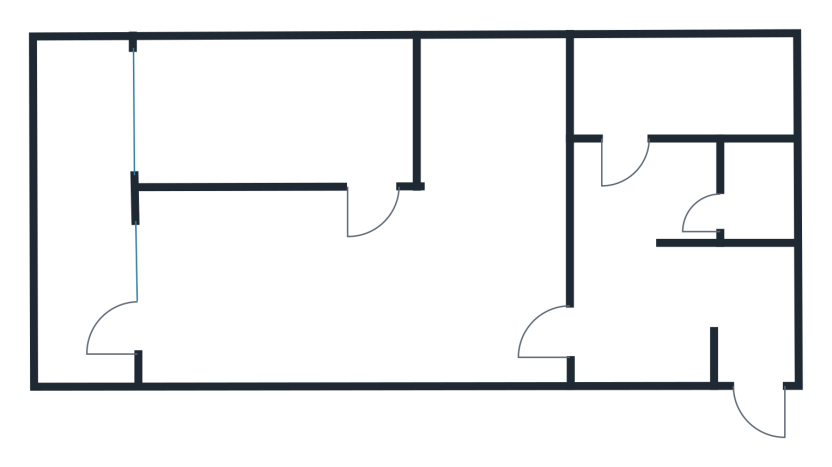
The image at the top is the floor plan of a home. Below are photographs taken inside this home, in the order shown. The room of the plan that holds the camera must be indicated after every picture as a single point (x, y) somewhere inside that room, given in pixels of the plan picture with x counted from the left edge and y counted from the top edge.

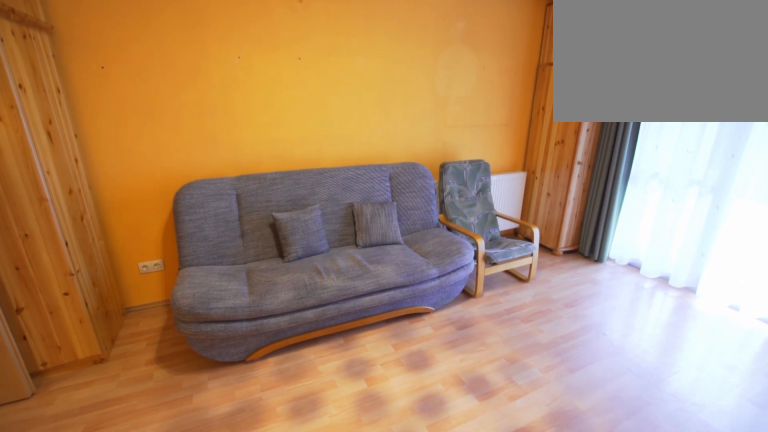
(354, 271)
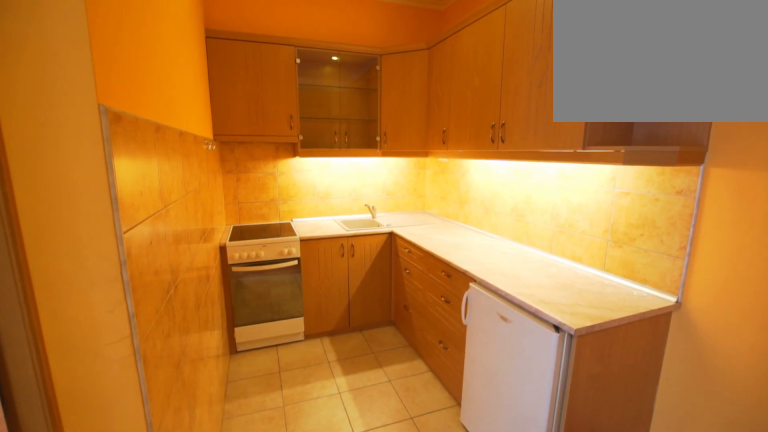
(355, 273)
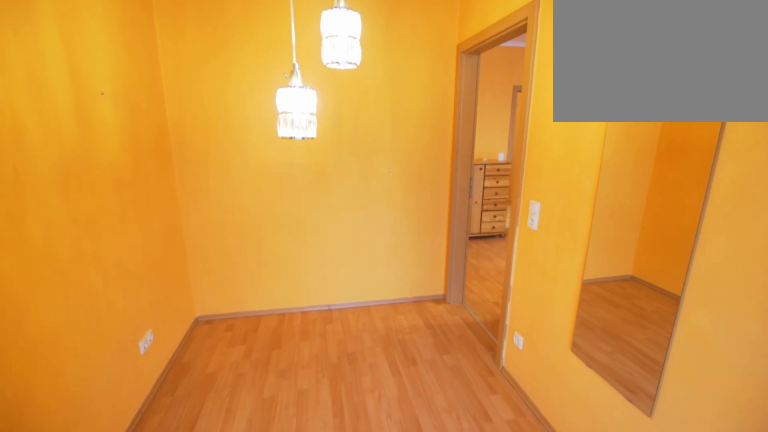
(282, 115)
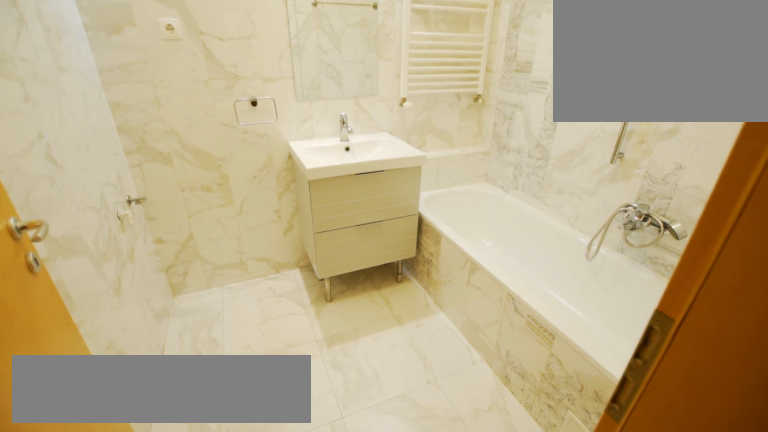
(673, 74)
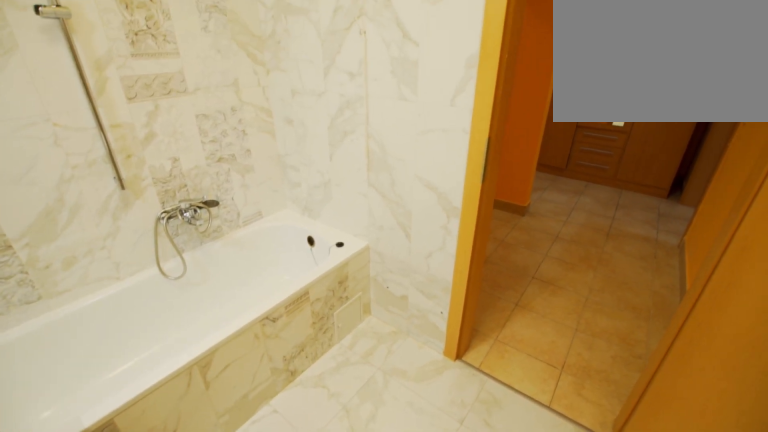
(673, 74)
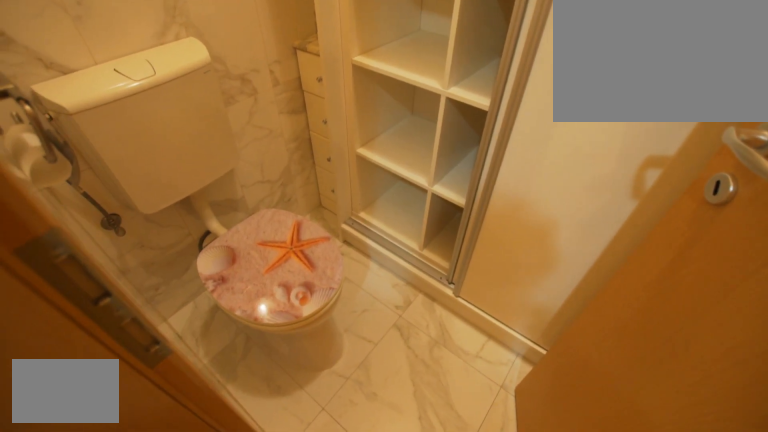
(760, 182)
